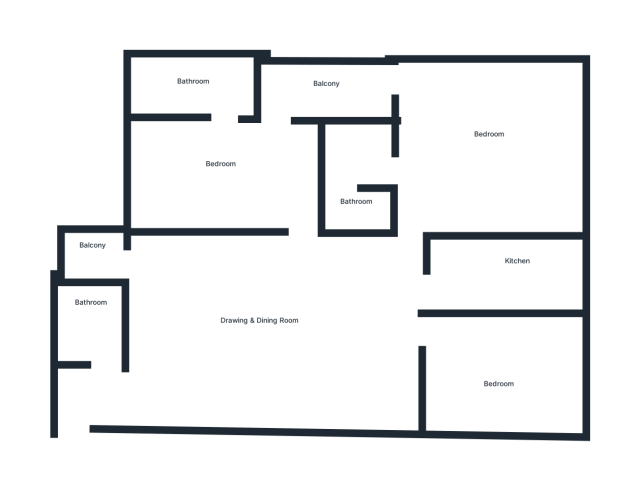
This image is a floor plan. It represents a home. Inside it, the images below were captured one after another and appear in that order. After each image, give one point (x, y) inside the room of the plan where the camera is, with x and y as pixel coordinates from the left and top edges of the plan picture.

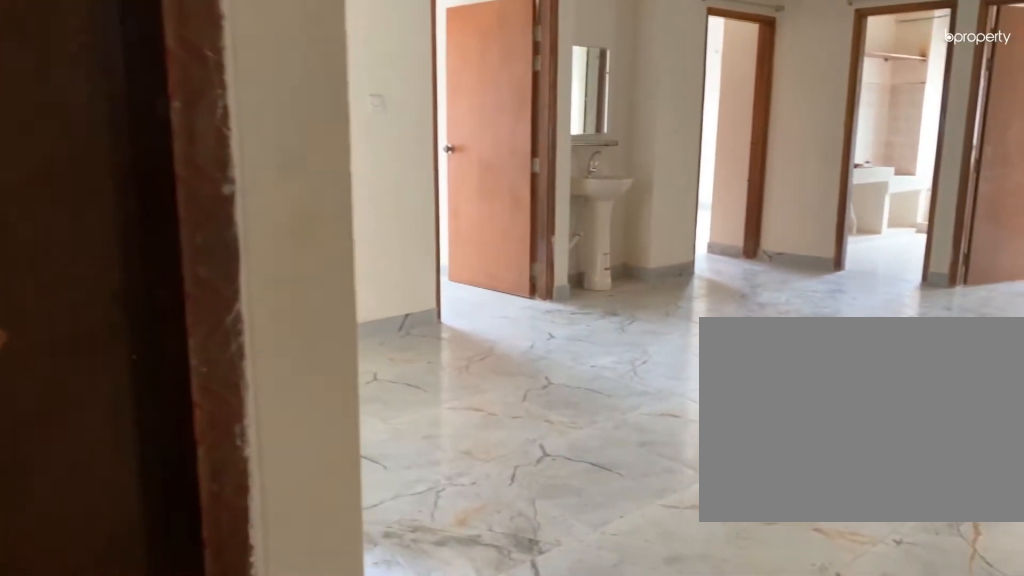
(123, 395)
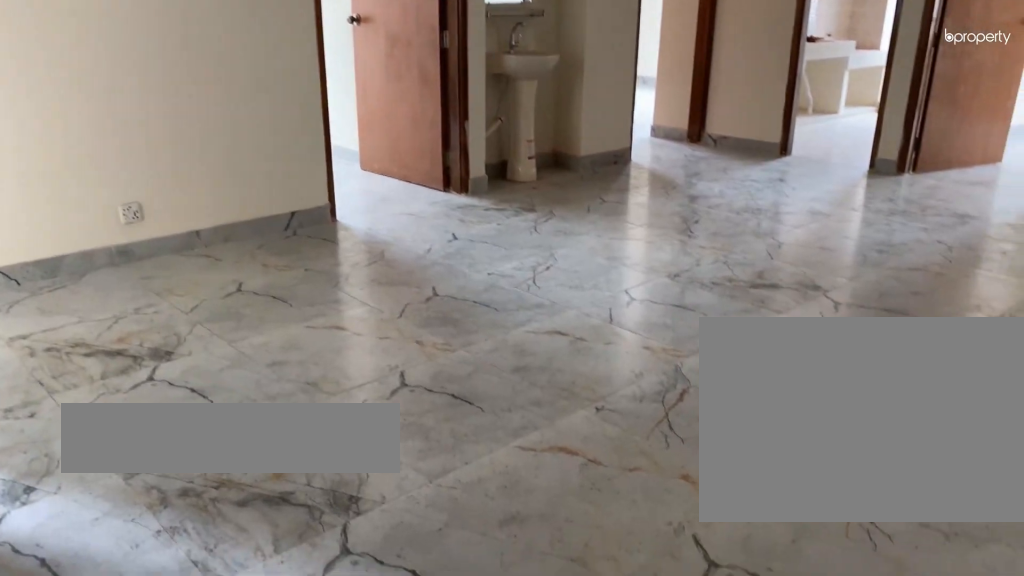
(266, 323)
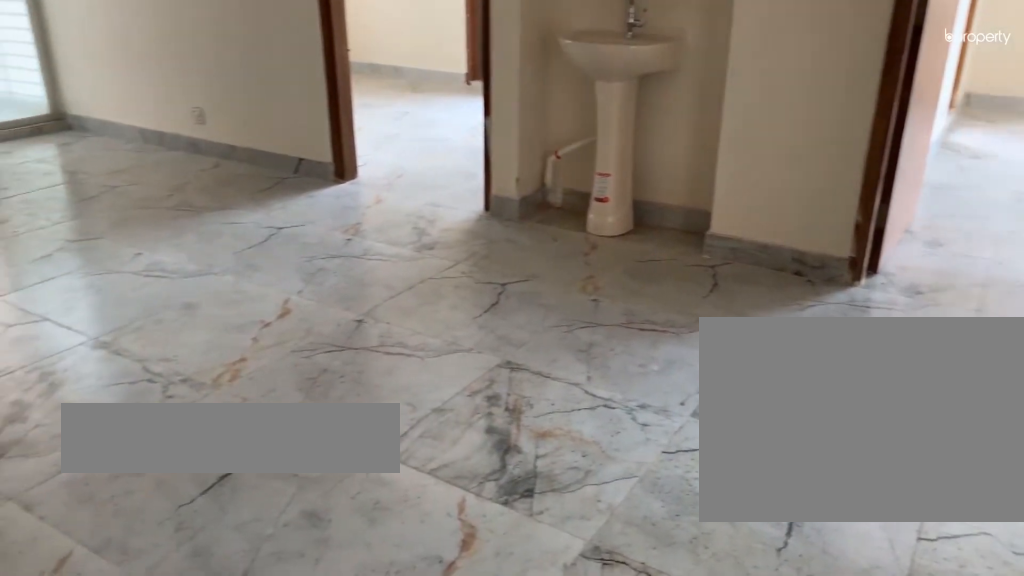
(266, 323)
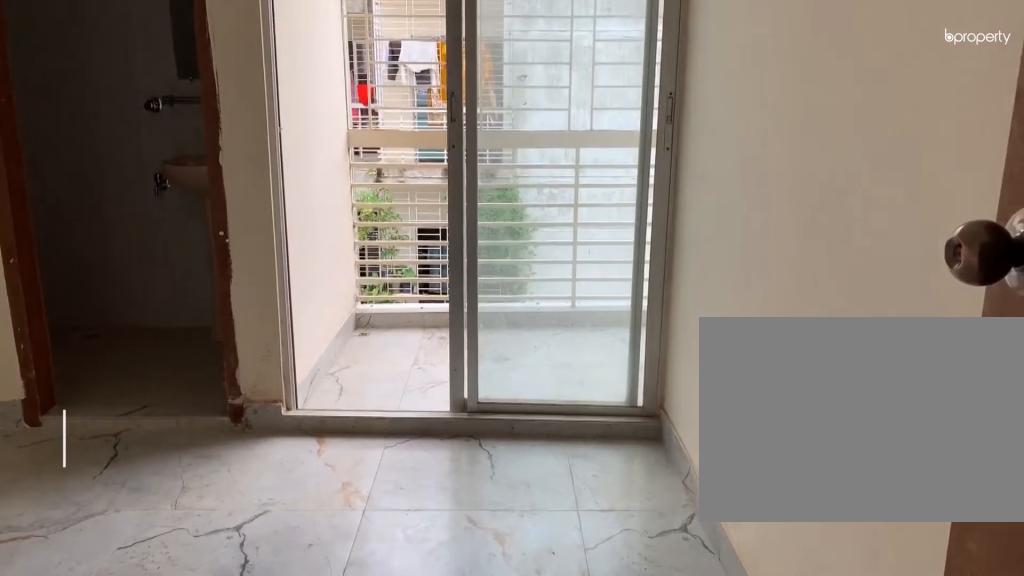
(220, 168)
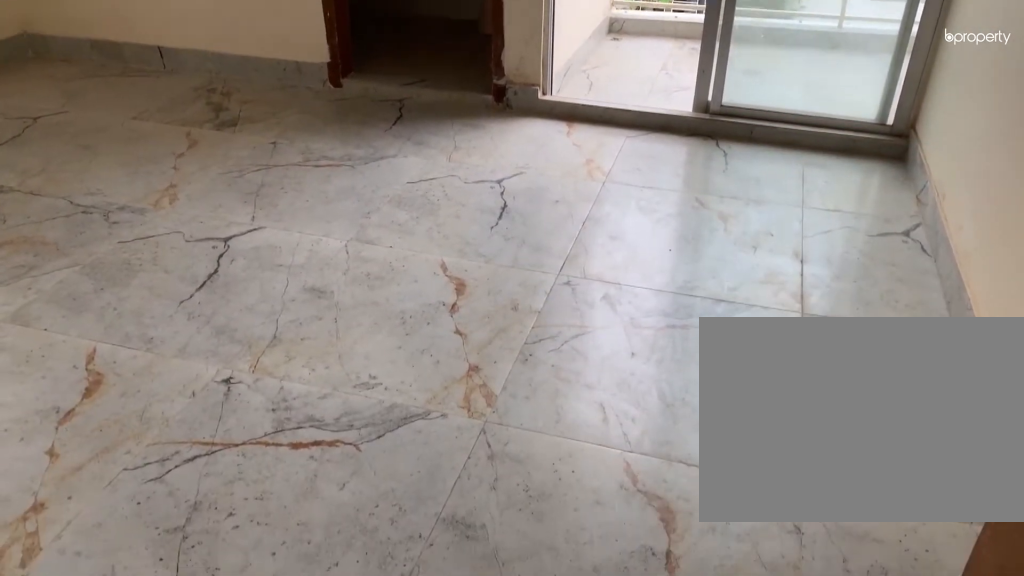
(220, 168)
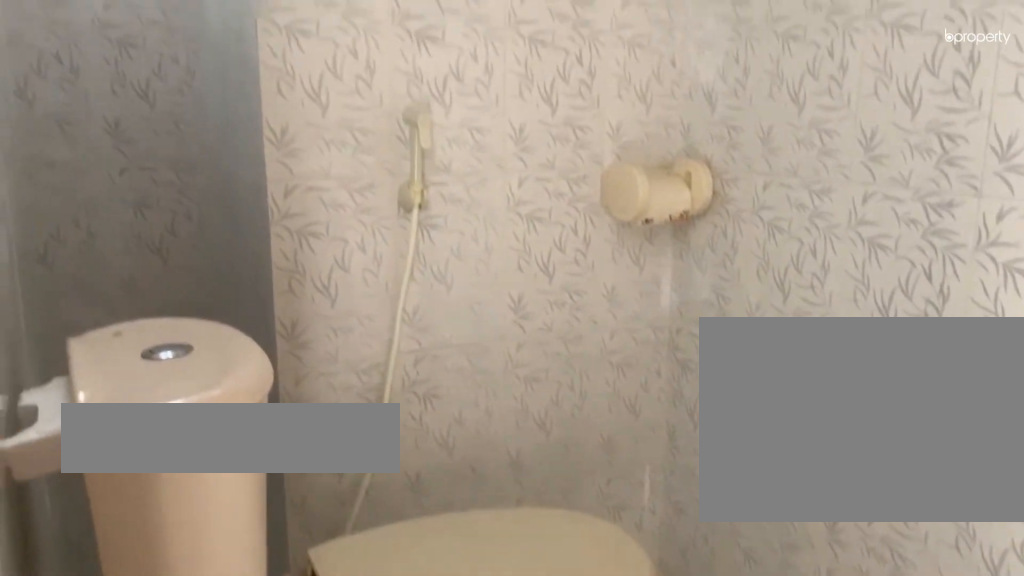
(202, 82)
